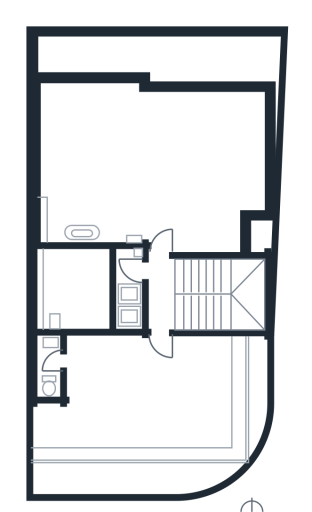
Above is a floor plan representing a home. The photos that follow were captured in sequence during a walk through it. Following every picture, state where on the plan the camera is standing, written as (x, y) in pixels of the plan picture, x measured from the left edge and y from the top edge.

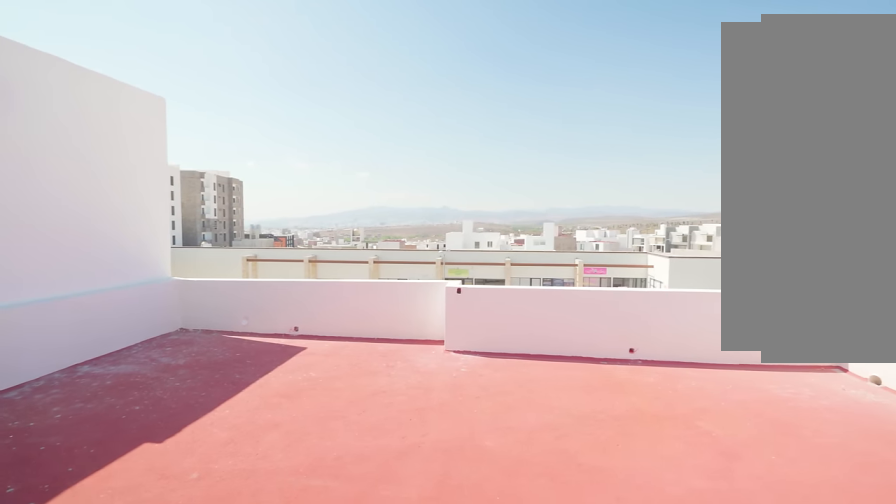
(163, 235)
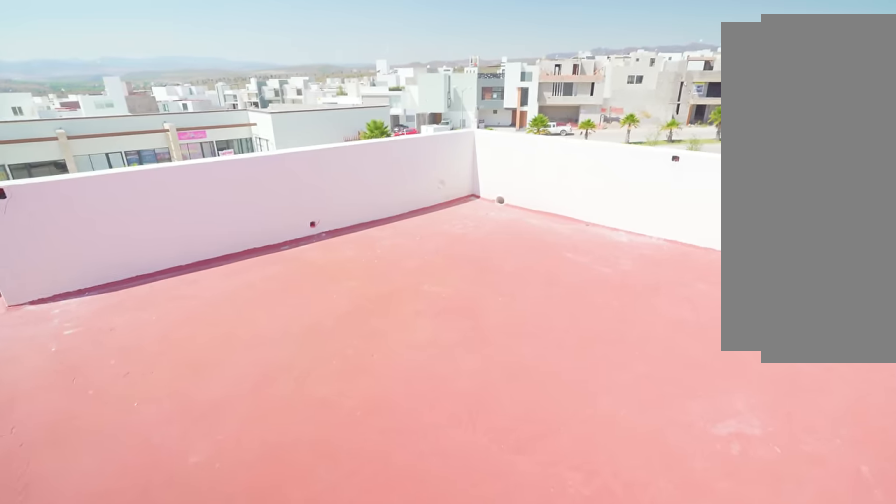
(163, 228)
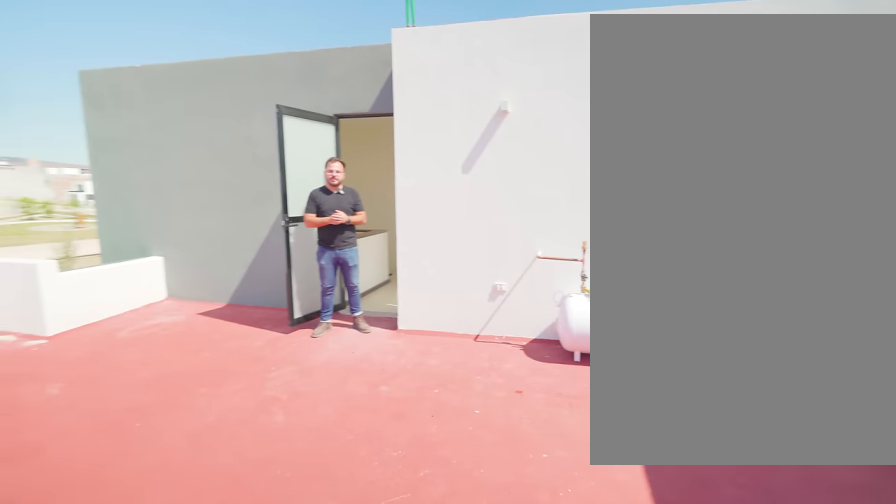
(156, 135)
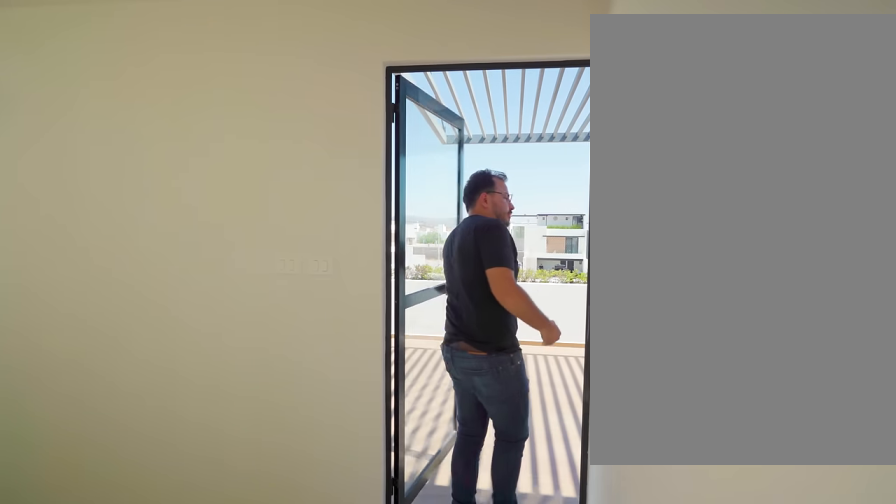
(163, 280)
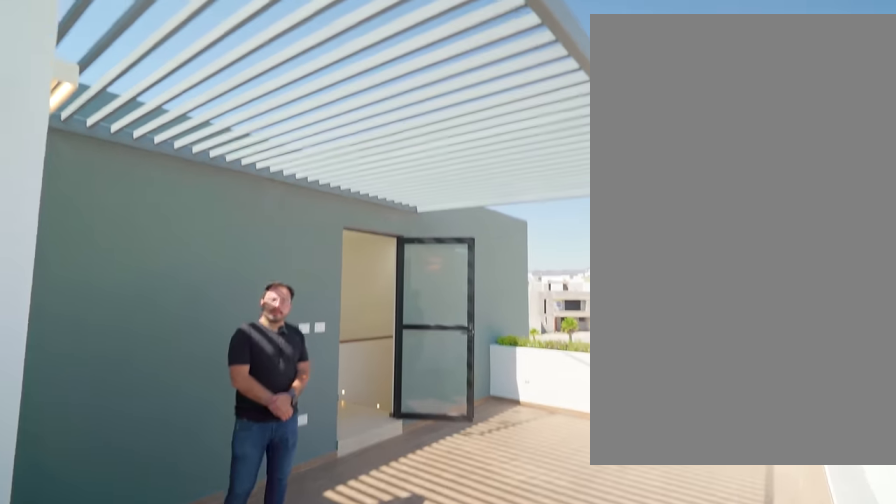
(50, 446)
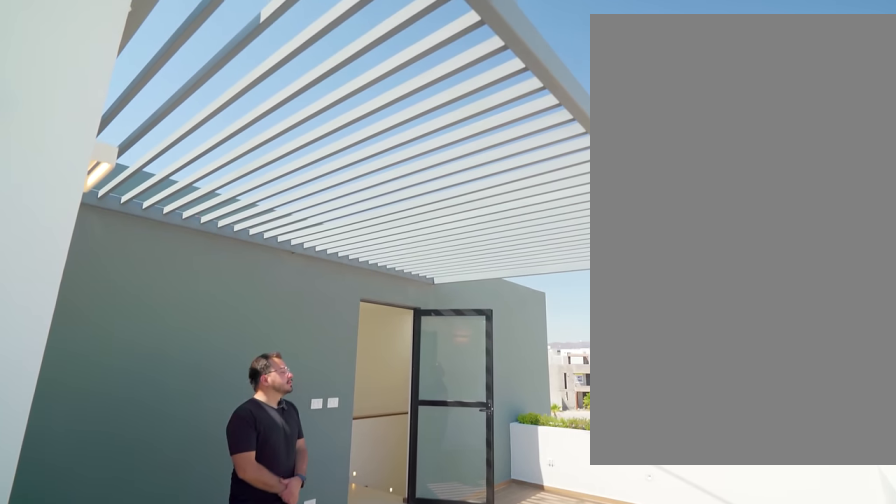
(50, 445)
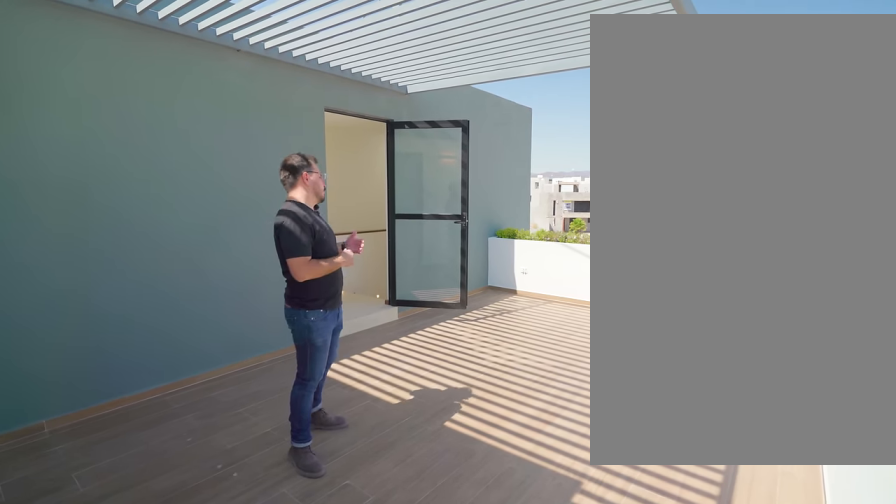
(50, 445)
